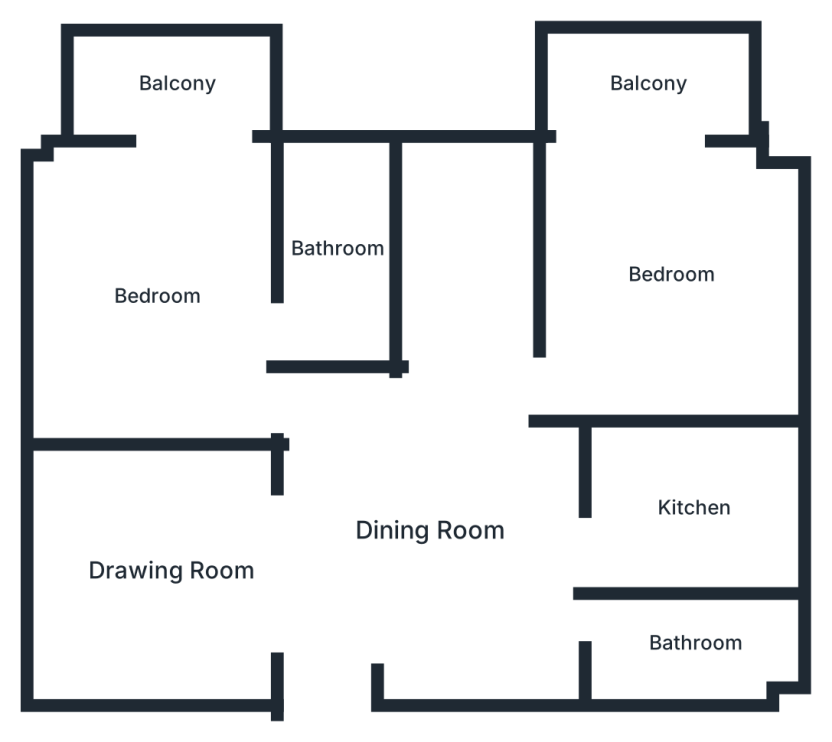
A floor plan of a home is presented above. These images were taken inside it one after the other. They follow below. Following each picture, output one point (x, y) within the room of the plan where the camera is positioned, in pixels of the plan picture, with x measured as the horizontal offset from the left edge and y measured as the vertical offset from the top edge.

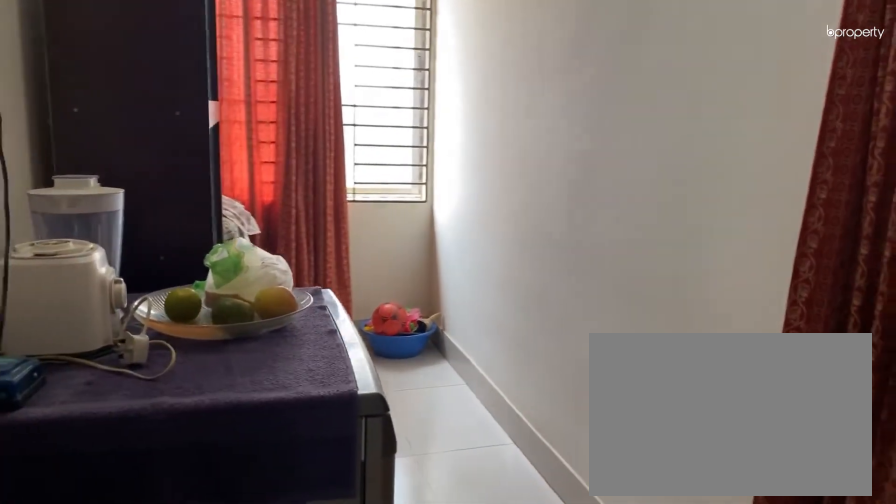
(432, 528)
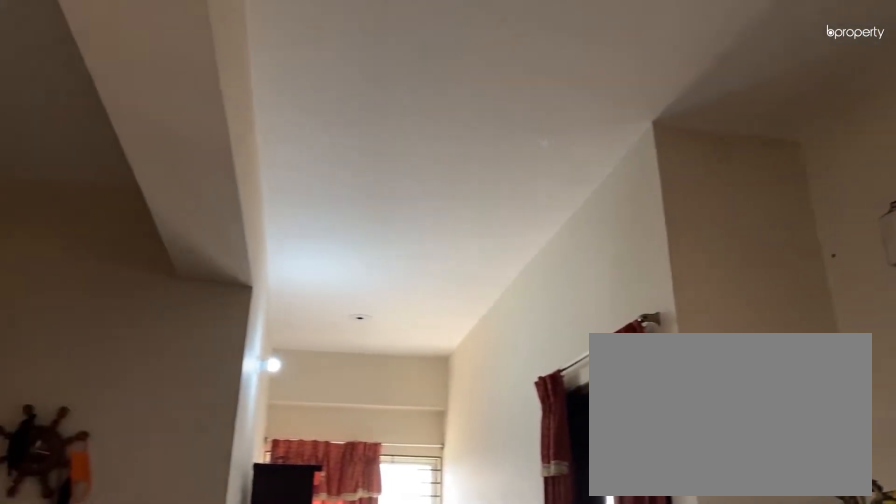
(428, 531)
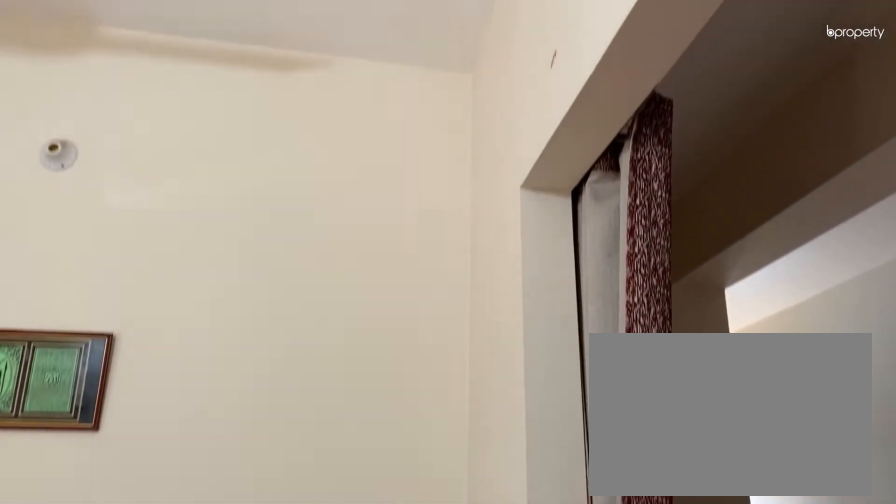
(167, 567)
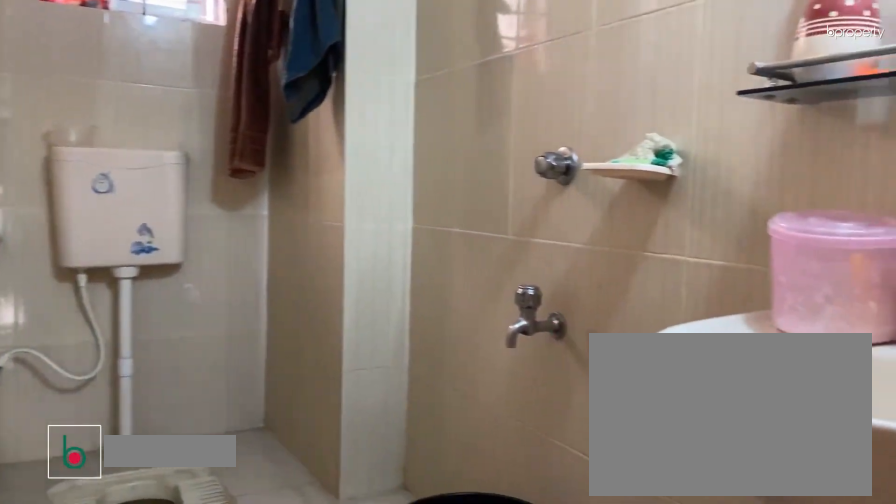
(695, 644)
